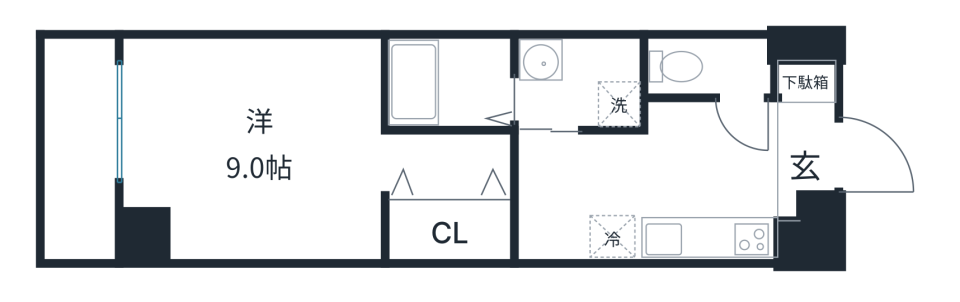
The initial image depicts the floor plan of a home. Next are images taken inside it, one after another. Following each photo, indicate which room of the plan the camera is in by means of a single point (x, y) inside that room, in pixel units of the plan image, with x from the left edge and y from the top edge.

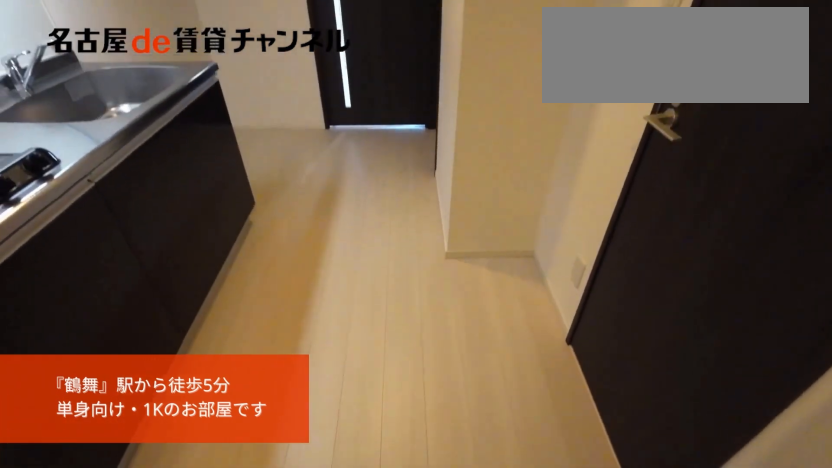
(805, 142)
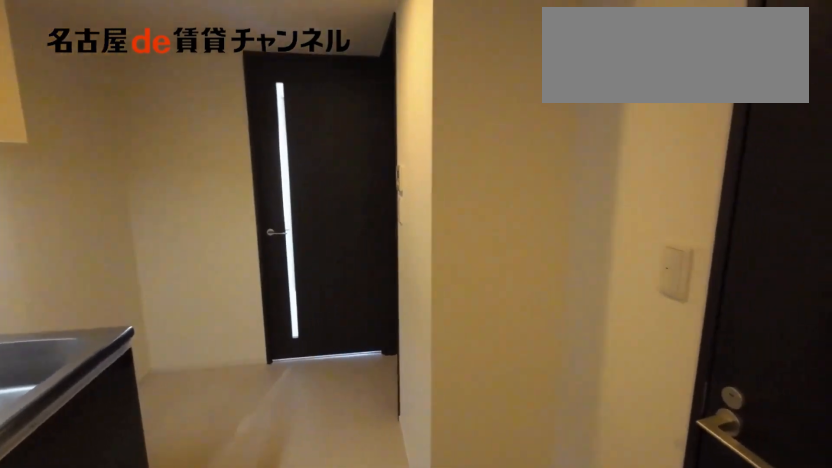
(805, 142)
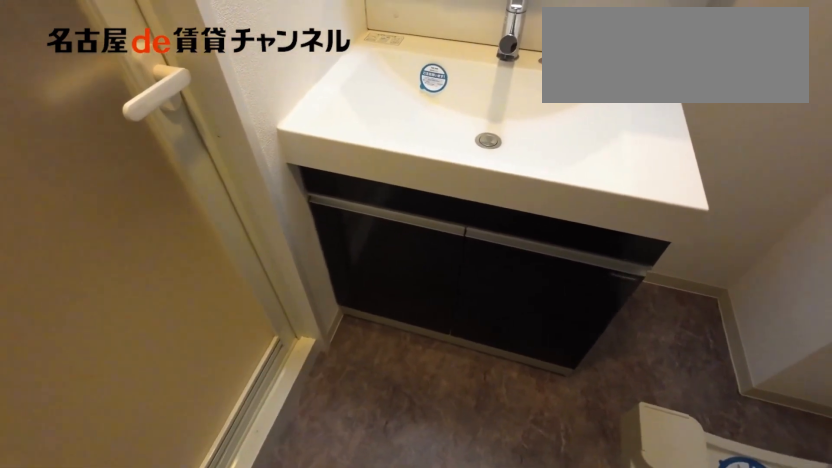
(581, 82)
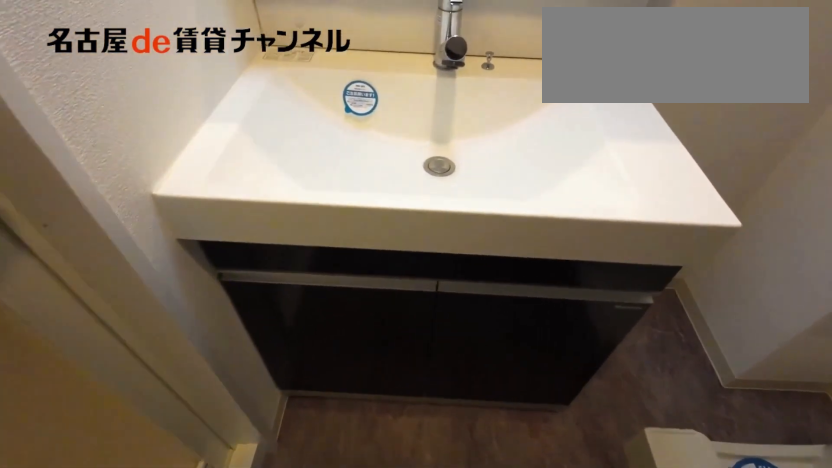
(581, 82)
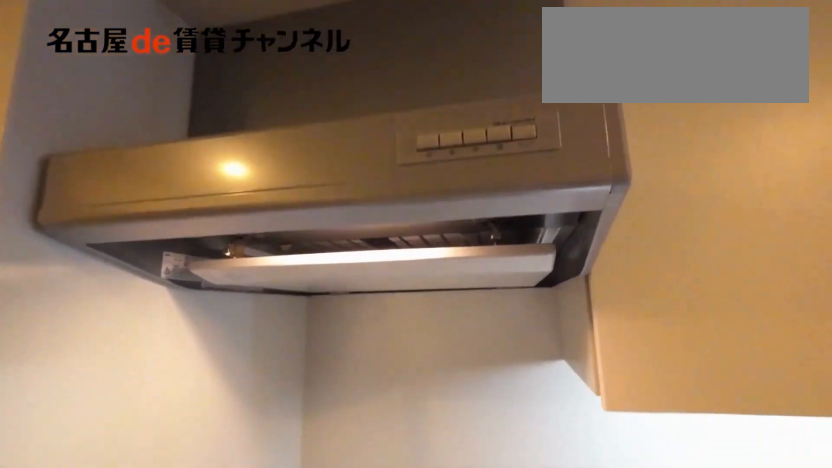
(686, 236)
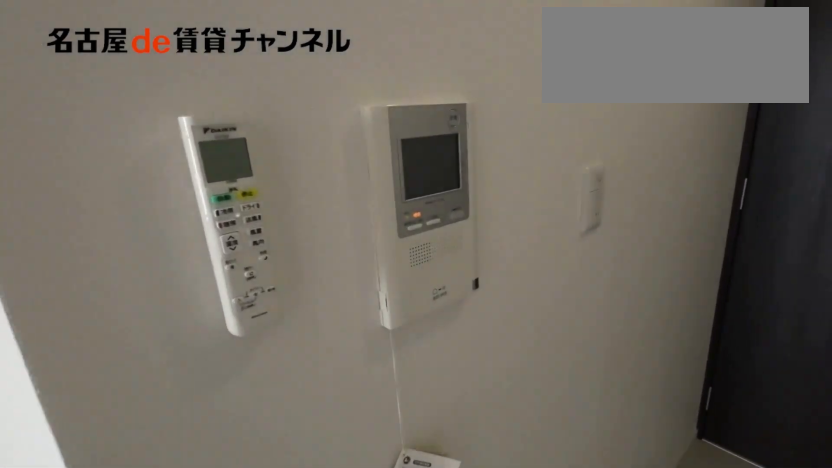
(248, 149)
